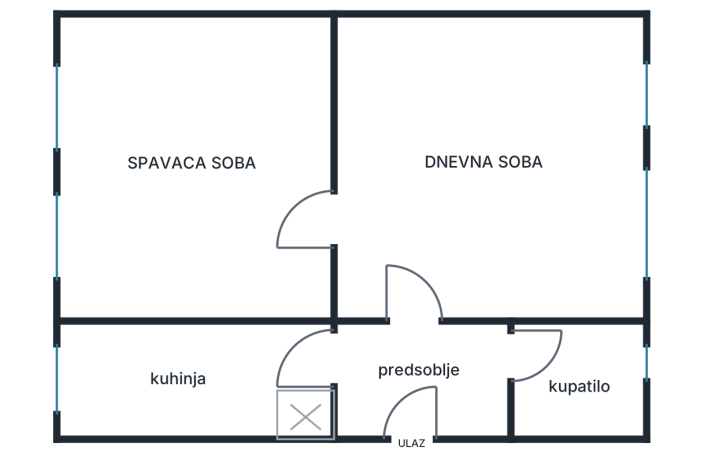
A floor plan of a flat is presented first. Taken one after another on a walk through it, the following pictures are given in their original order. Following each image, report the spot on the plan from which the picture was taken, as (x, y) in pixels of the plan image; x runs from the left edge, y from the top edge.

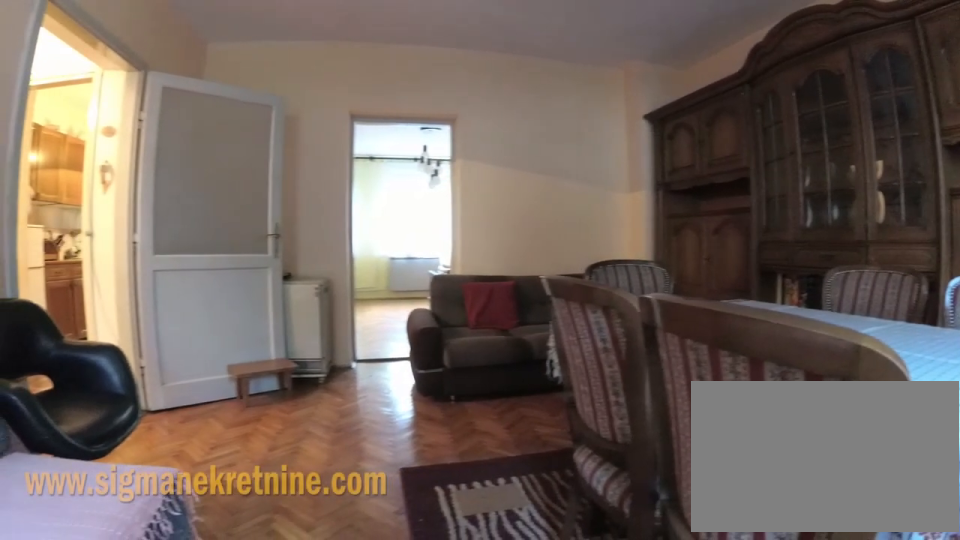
(608, 232)
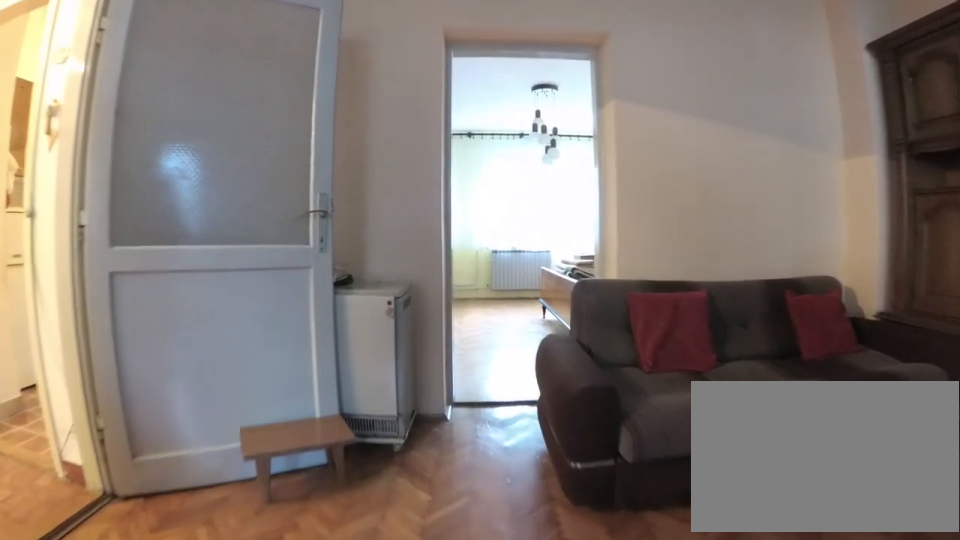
(526, 232)
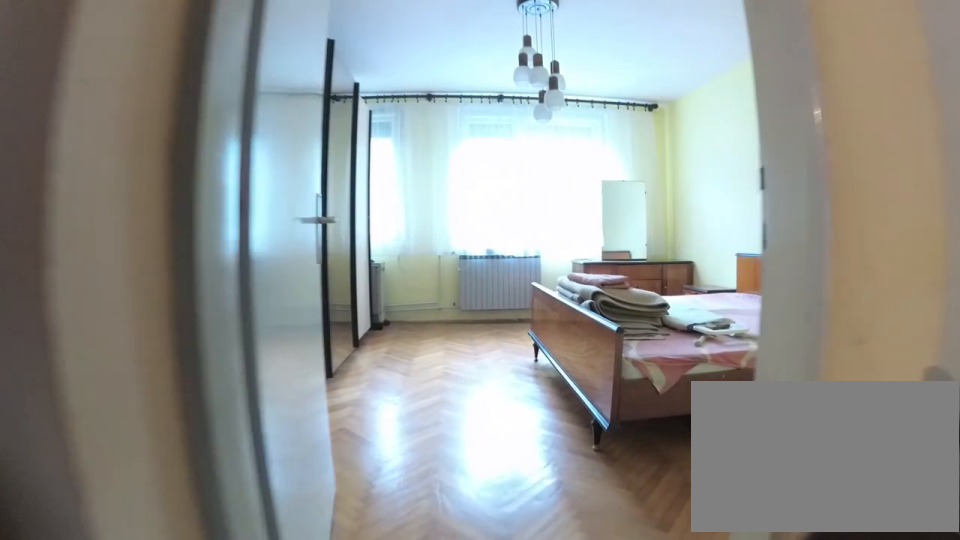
(400, 233)
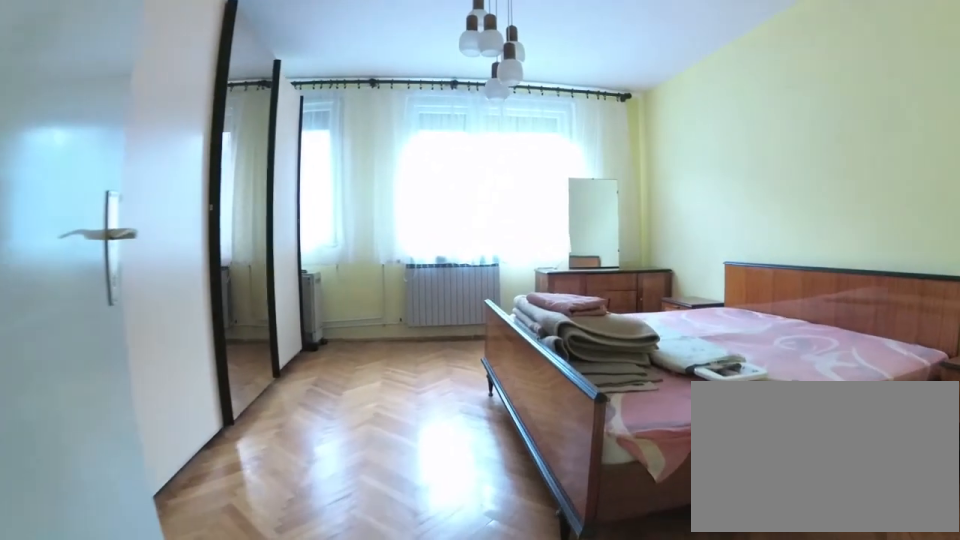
(355, 233)
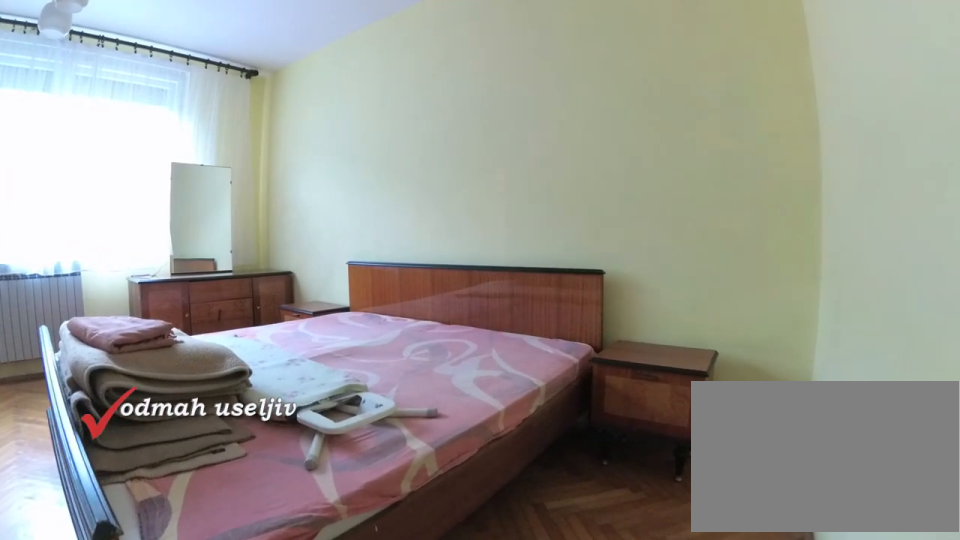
(309, 224)
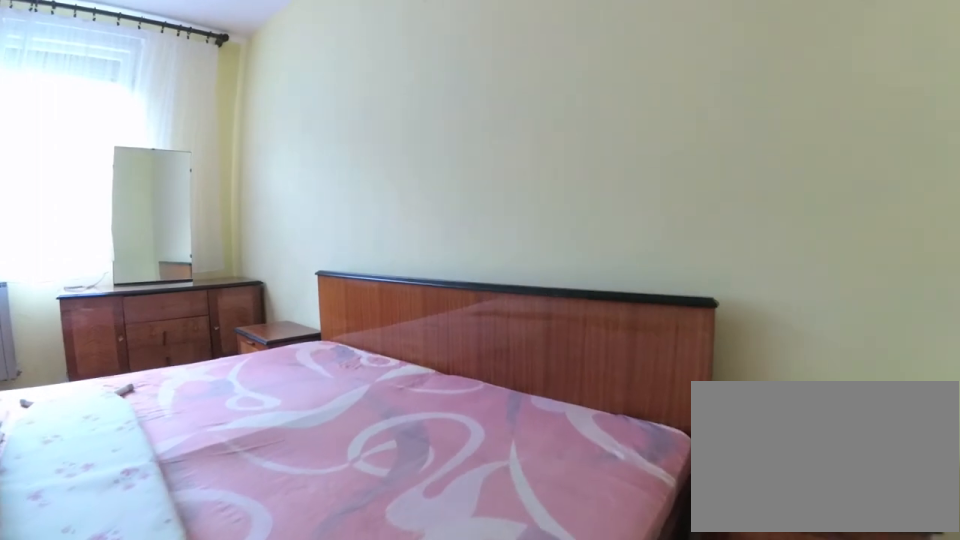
(291, 130)
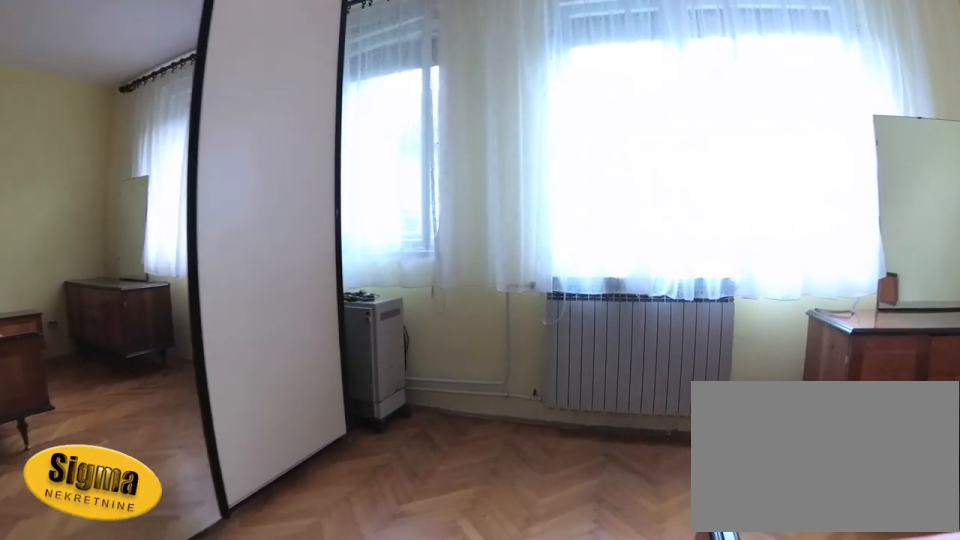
(241, 181)
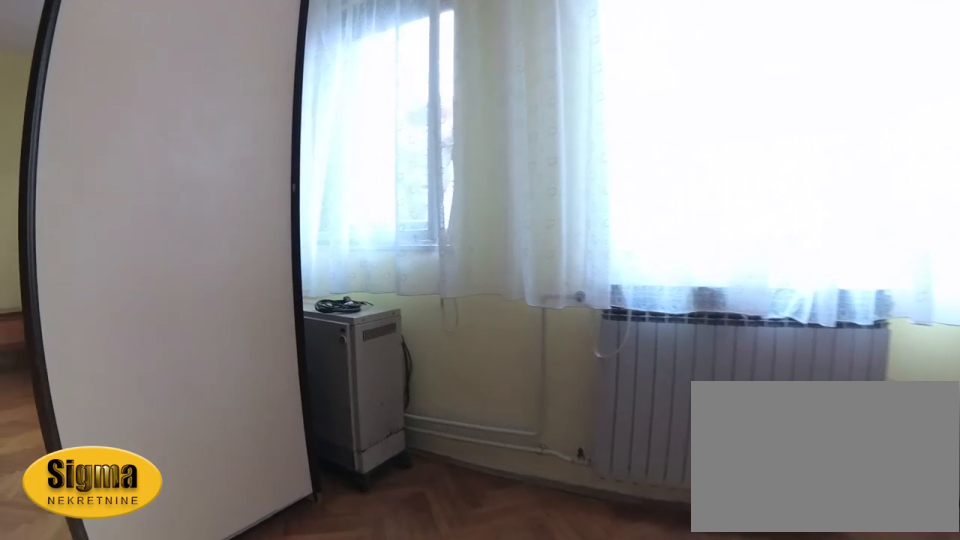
(199, 204)
